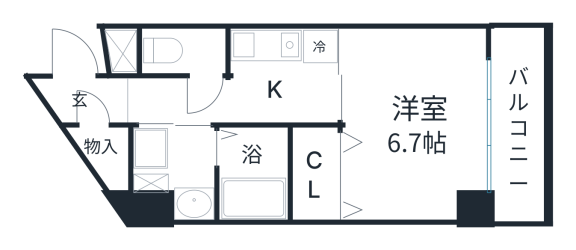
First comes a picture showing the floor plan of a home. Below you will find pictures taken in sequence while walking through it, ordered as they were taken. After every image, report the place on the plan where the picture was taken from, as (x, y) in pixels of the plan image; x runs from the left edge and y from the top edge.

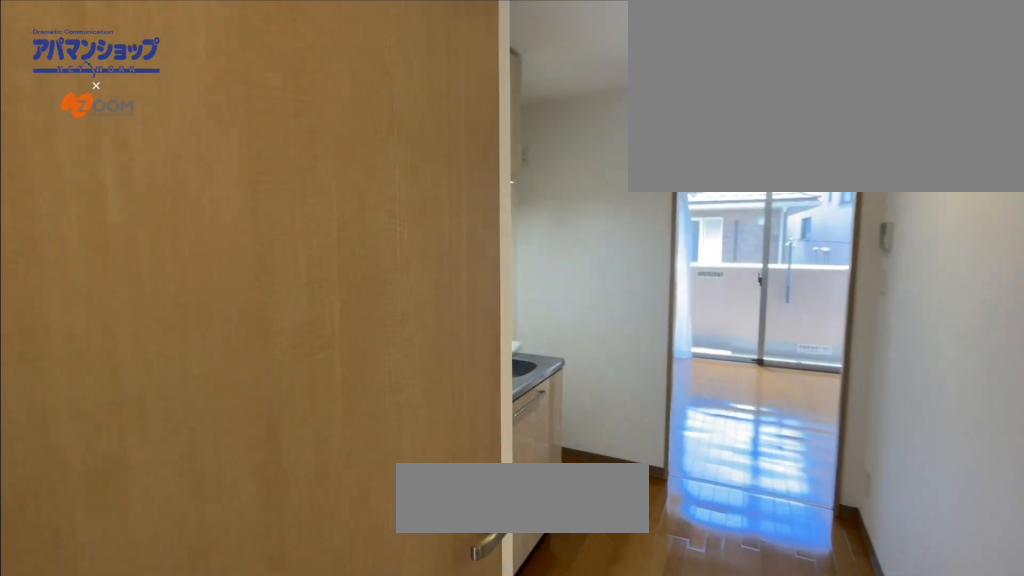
(90, 79)
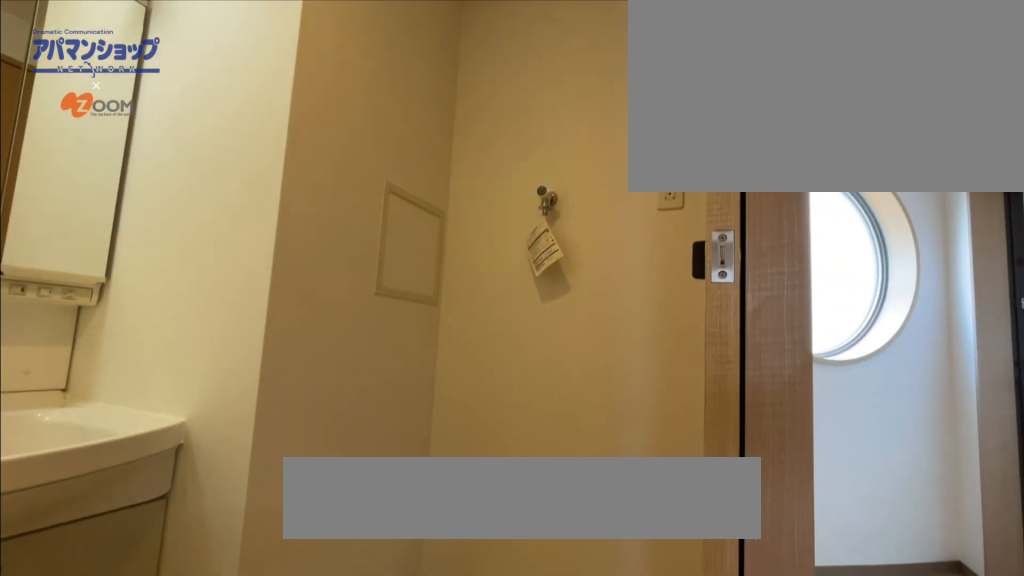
(192, 100)
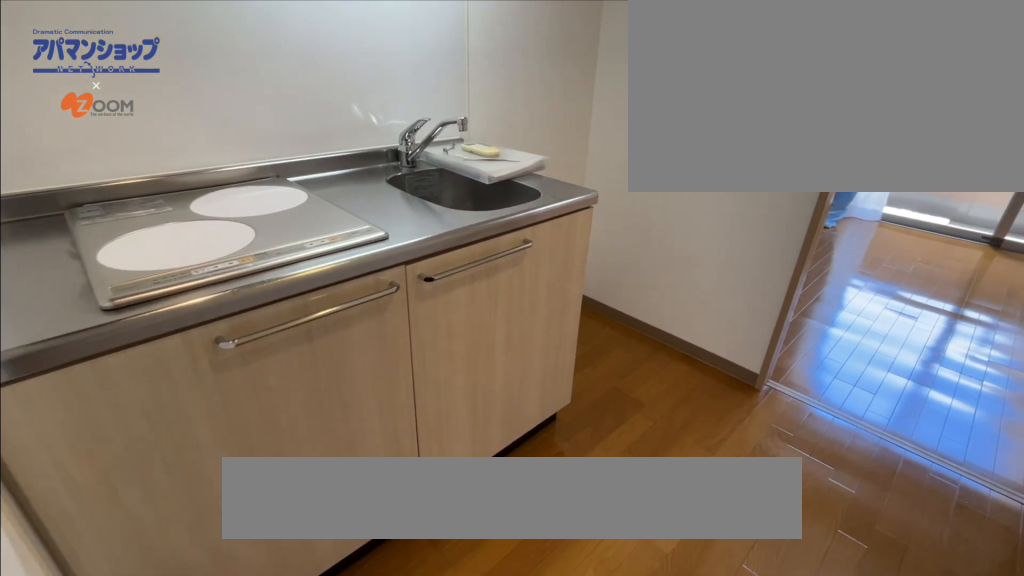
(231, 98)
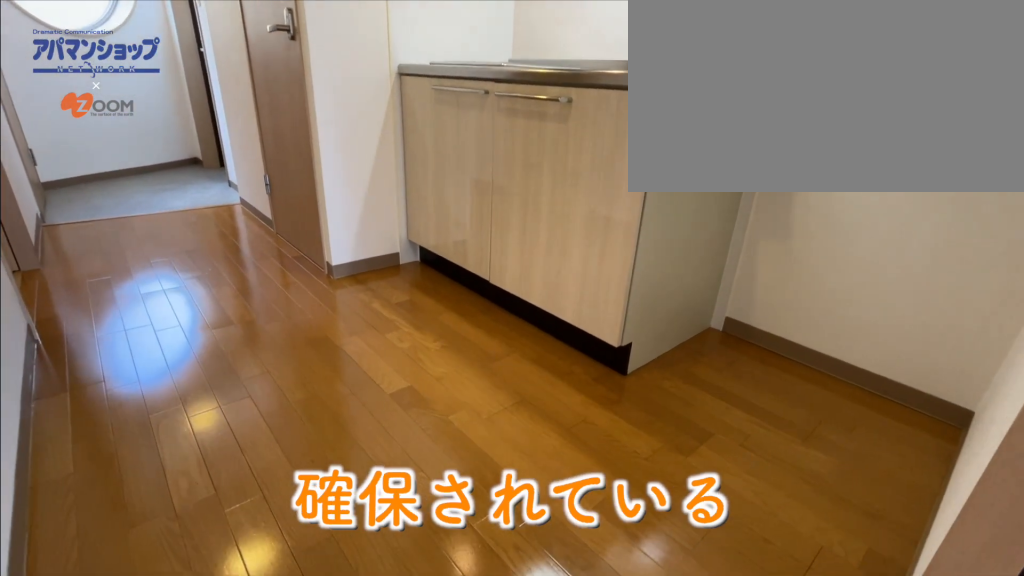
(359, 104)
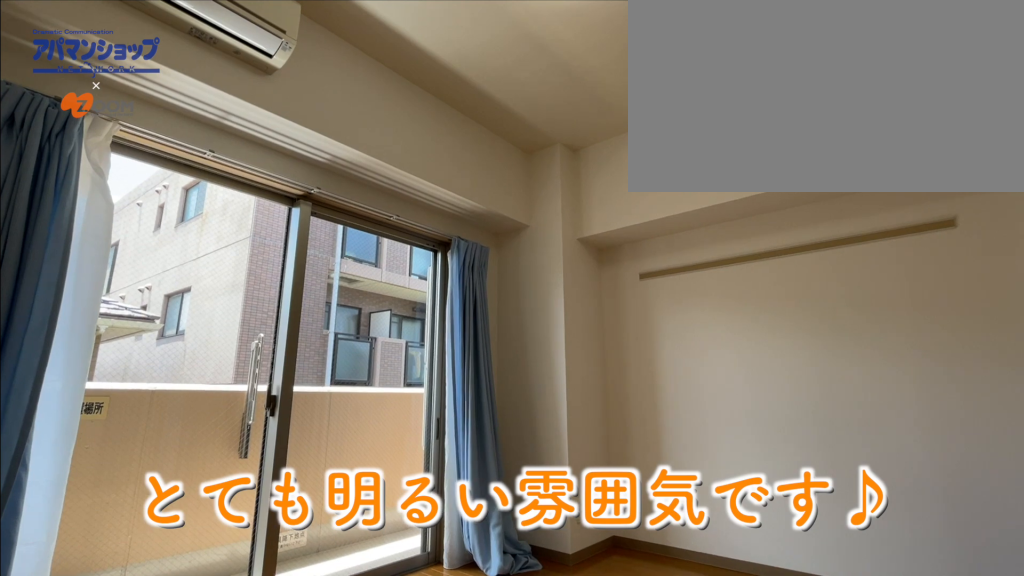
(358, 43)
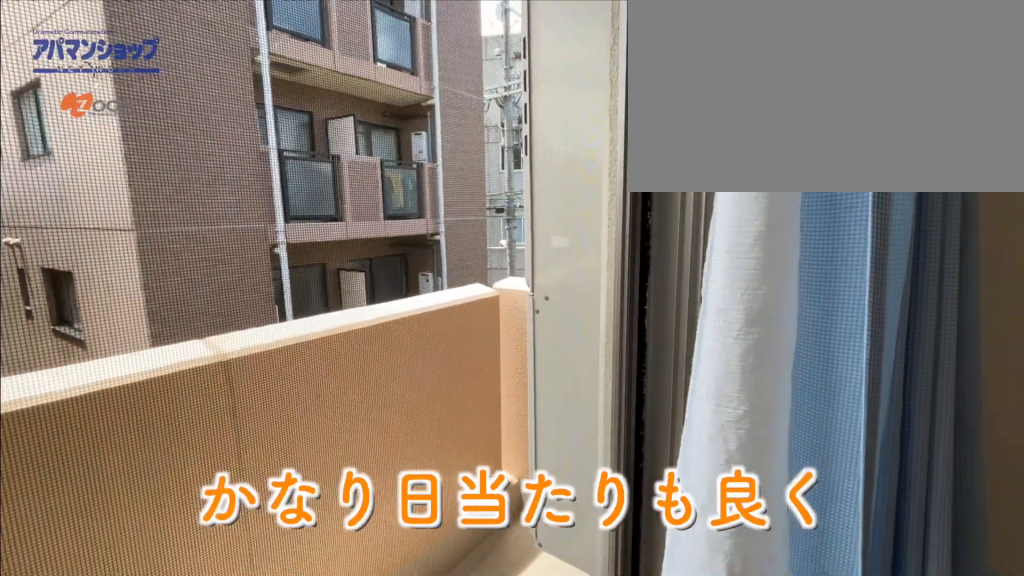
(474, 136)
